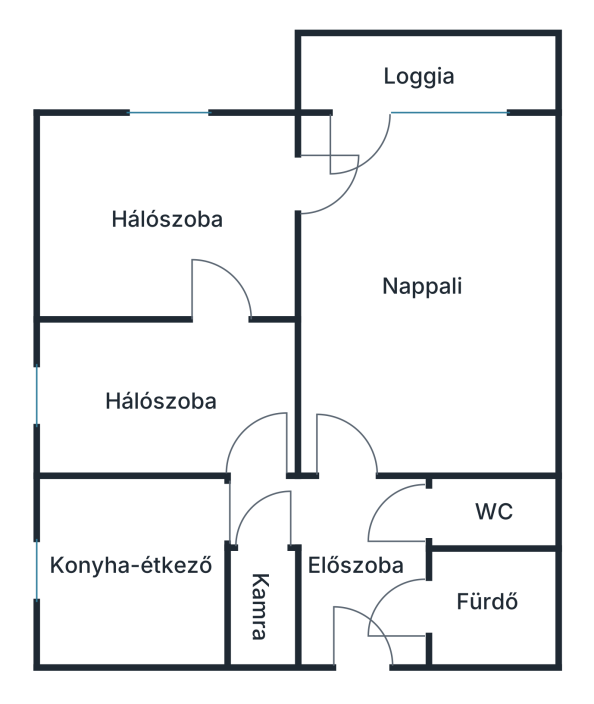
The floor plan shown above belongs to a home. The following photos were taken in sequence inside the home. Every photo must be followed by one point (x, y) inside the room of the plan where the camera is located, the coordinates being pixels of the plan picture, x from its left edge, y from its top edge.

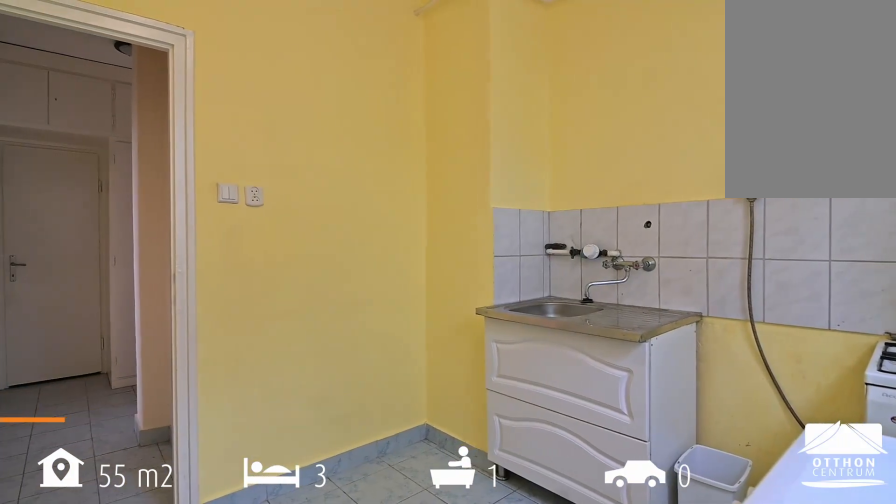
(143, 596)
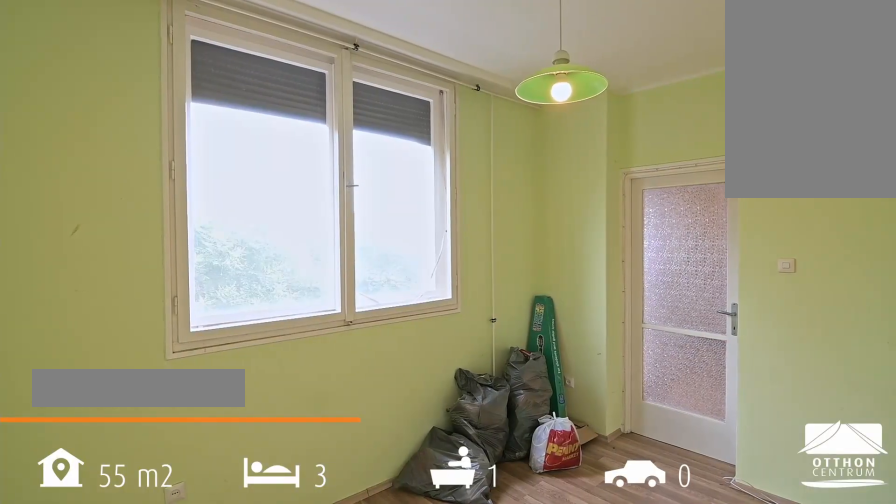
(173, 181)
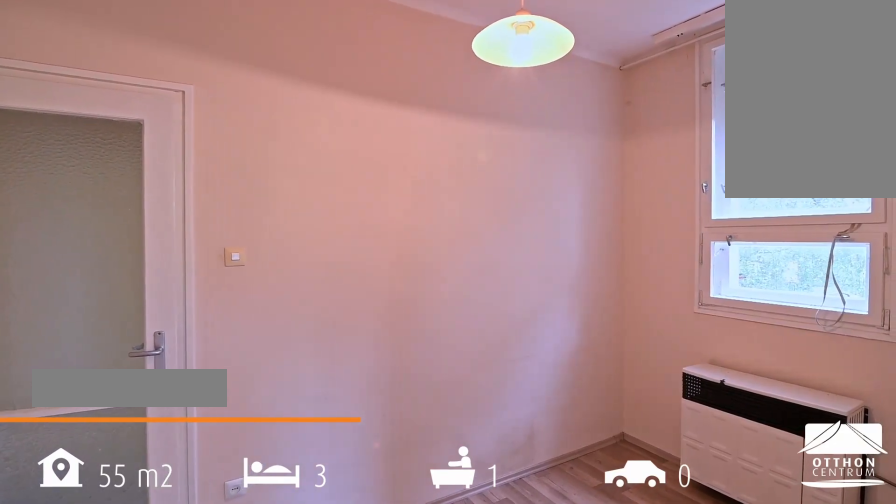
(173, 378)
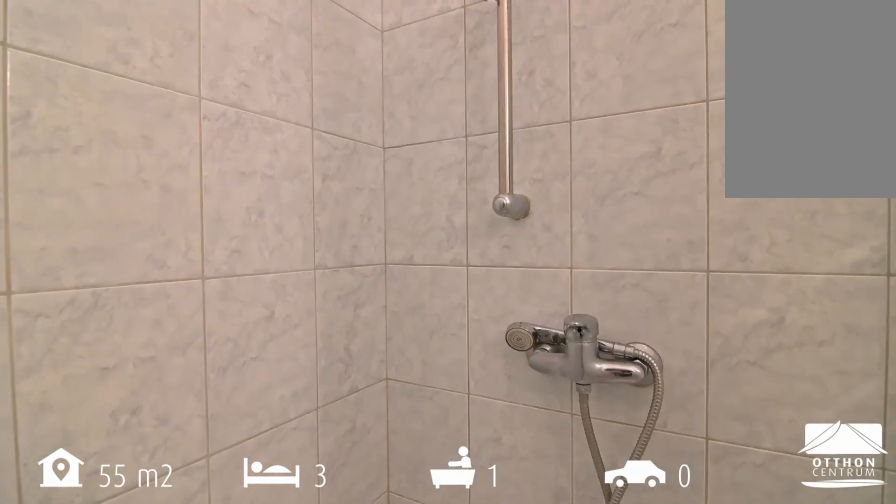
(492, 596)
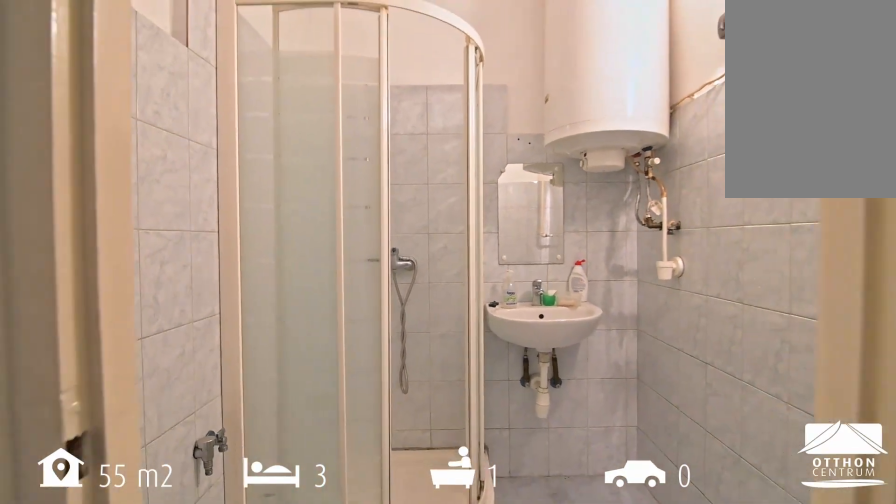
(492, 596)
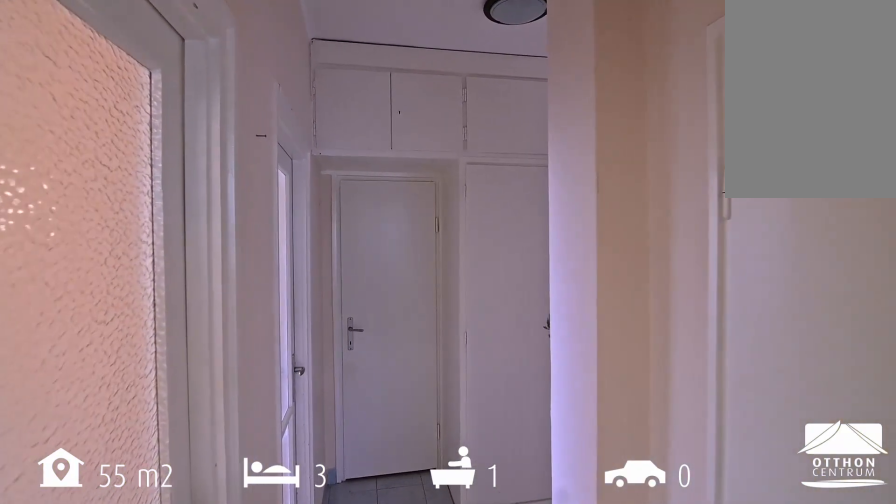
(361, 561)
